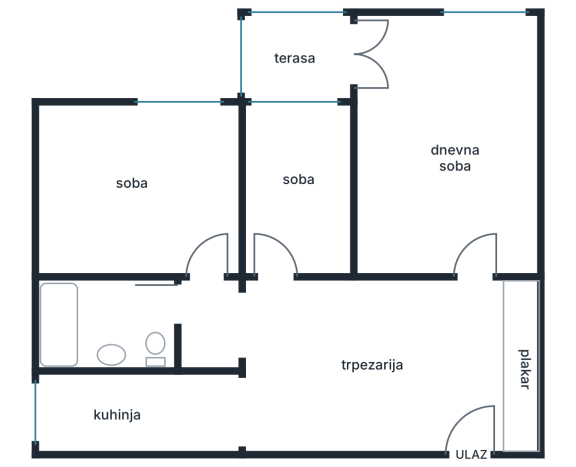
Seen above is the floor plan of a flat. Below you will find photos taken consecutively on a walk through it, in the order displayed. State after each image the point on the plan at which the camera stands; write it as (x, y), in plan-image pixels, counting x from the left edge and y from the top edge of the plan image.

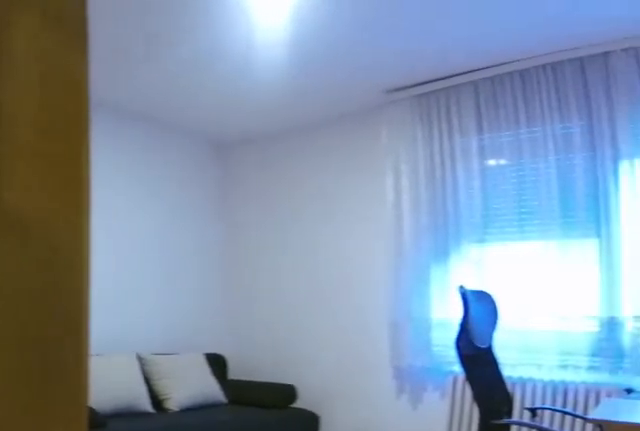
(231, 309)
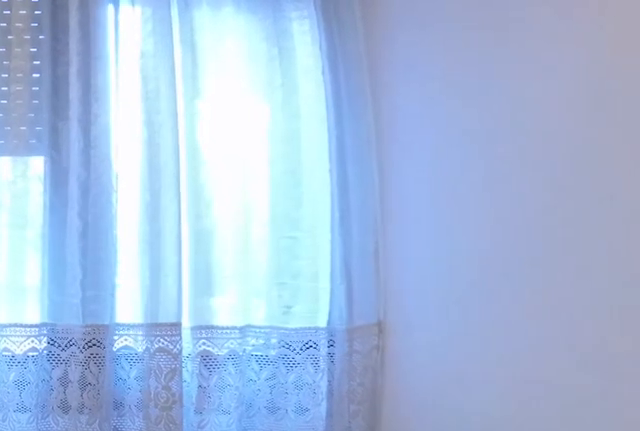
(215, 189)
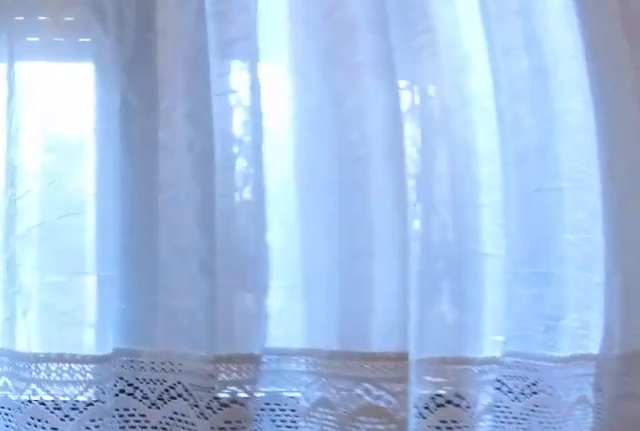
(214, 144)
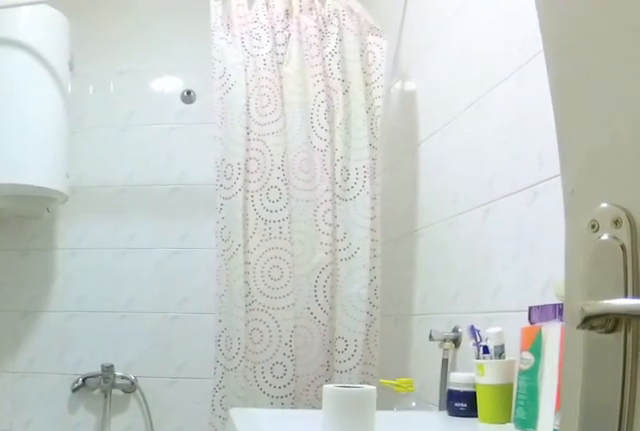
(192, 305)
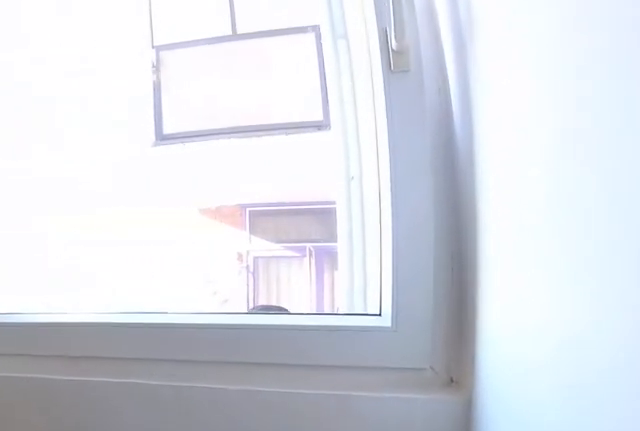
(99, 408)
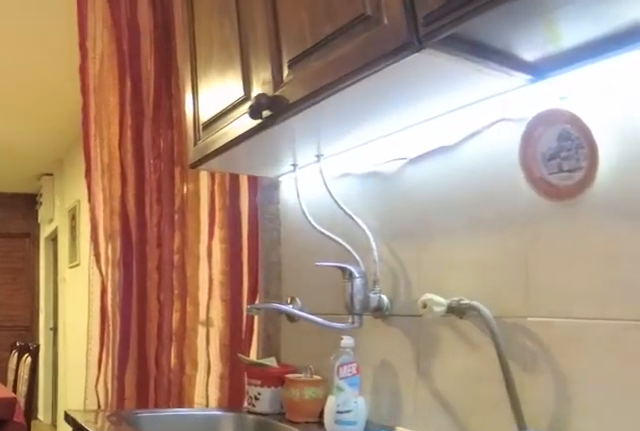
(158, 409)
